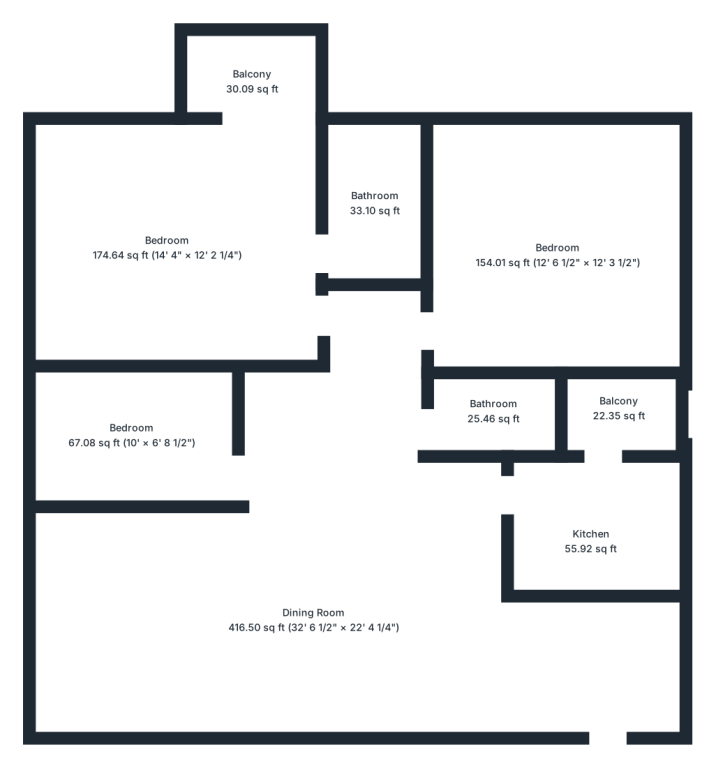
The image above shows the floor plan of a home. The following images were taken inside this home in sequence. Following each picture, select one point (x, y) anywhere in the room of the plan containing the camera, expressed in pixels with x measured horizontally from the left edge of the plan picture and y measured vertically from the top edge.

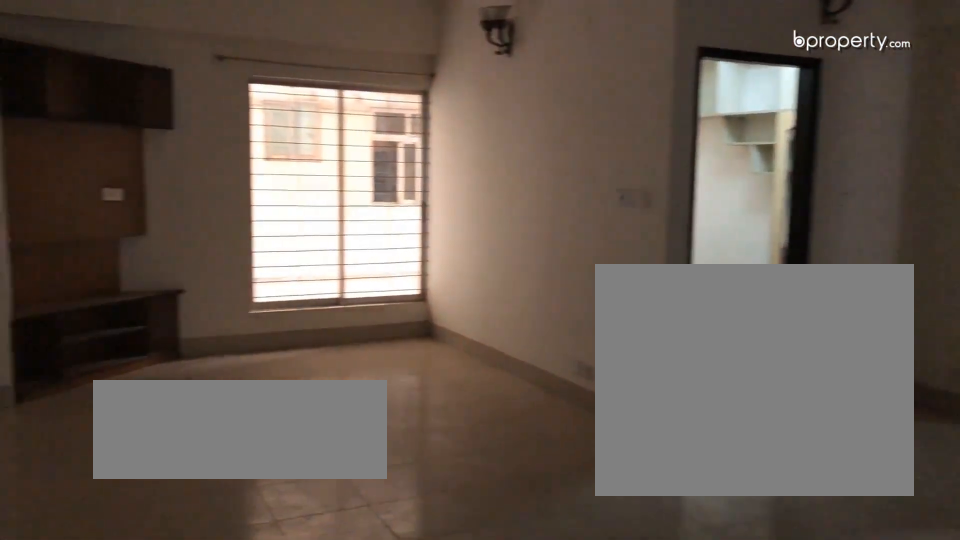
(313, 636)
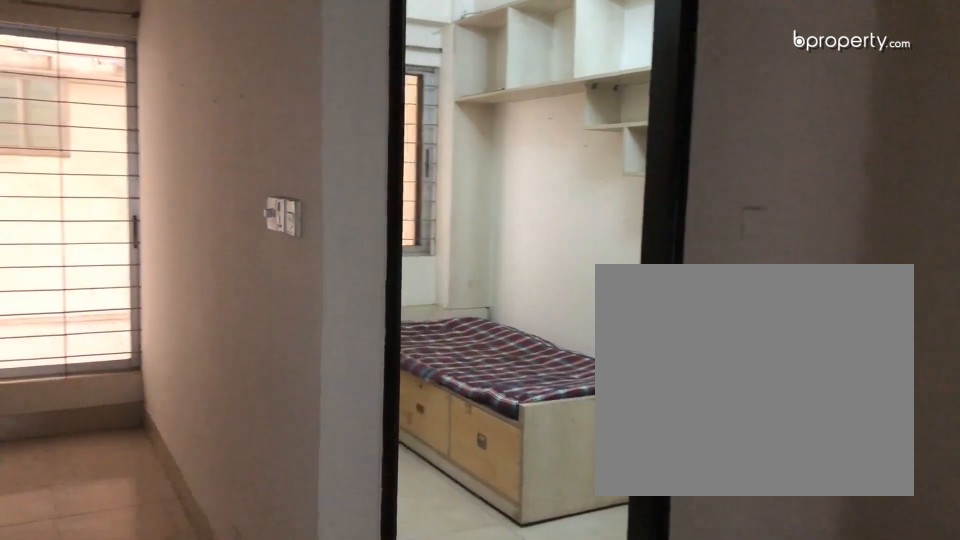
(313, 636)
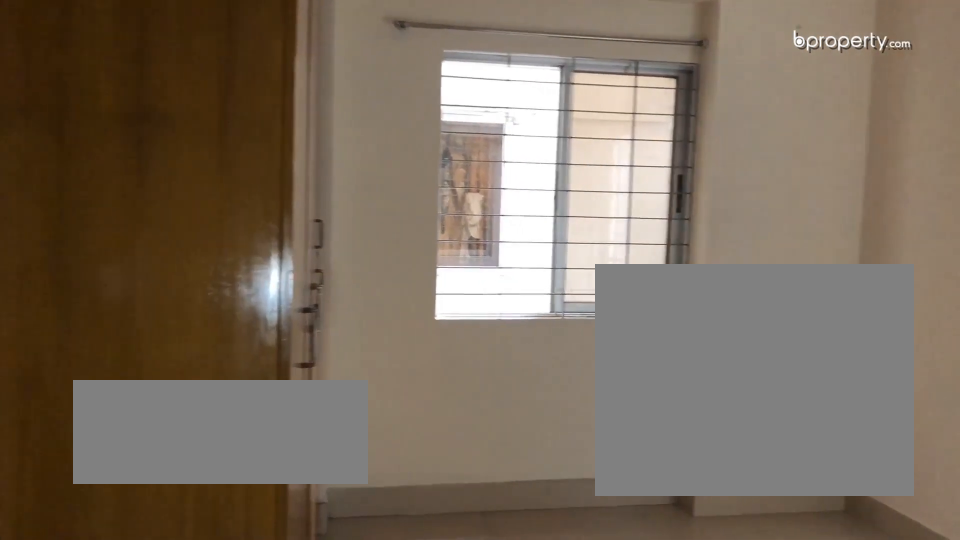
(170, 256)
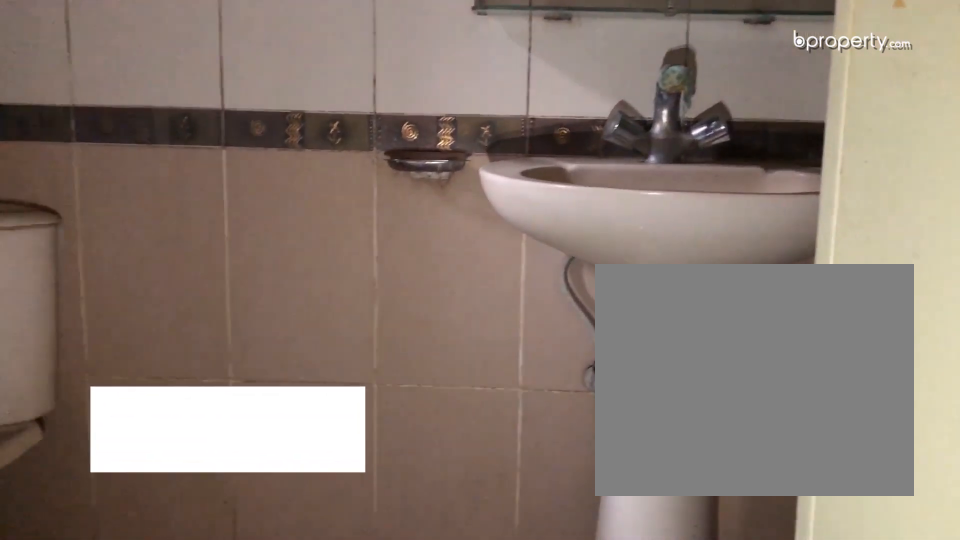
(378, 213)
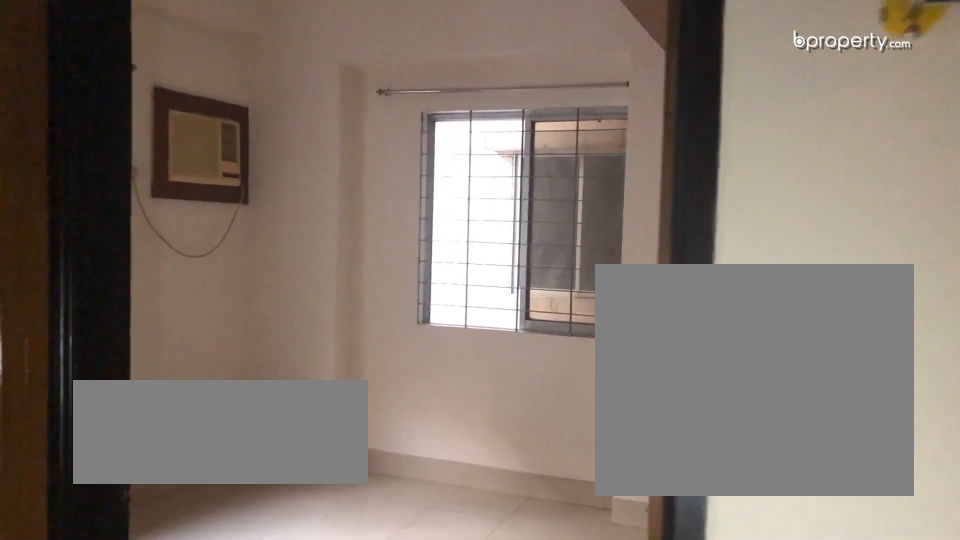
(559, 261)
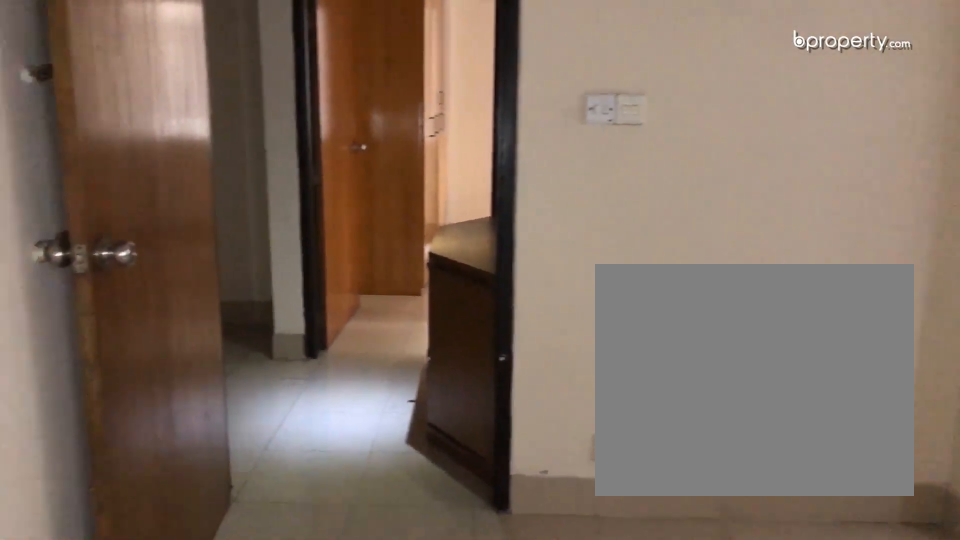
(559, 261)
